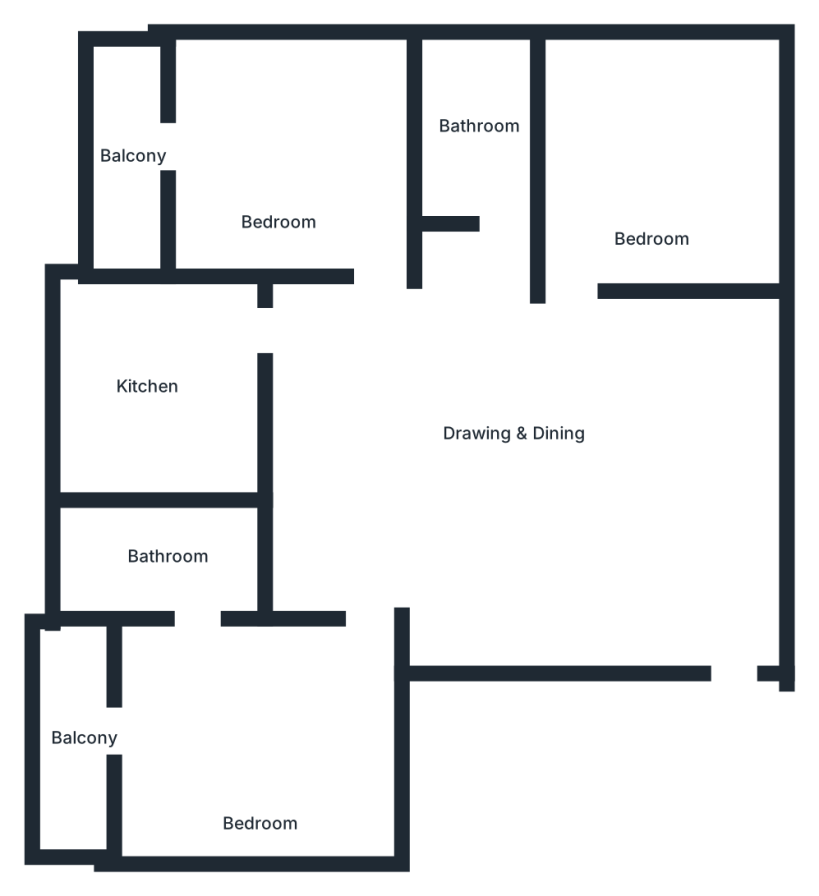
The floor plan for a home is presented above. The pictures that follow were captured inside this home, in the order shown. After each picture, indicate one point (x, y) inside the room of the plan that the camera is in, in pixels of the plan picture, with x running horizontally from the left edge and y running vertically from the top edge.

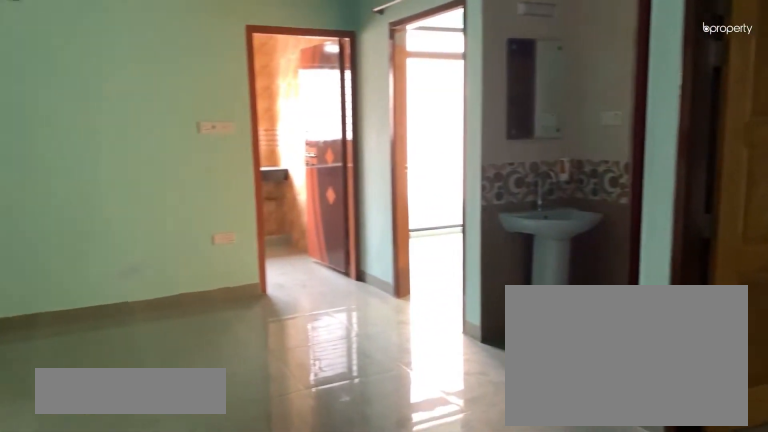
(508, 468)
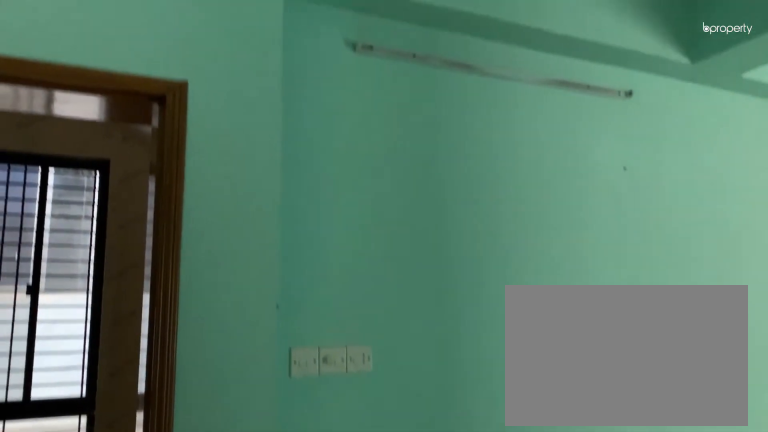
(509, 466)
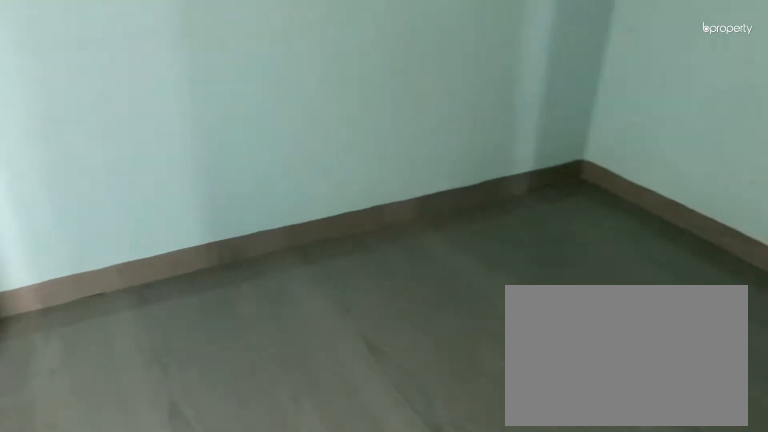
(652, 165)
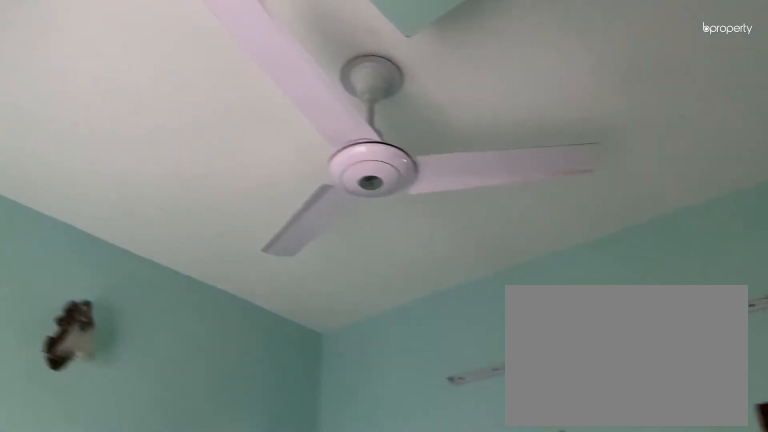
(652, 165)
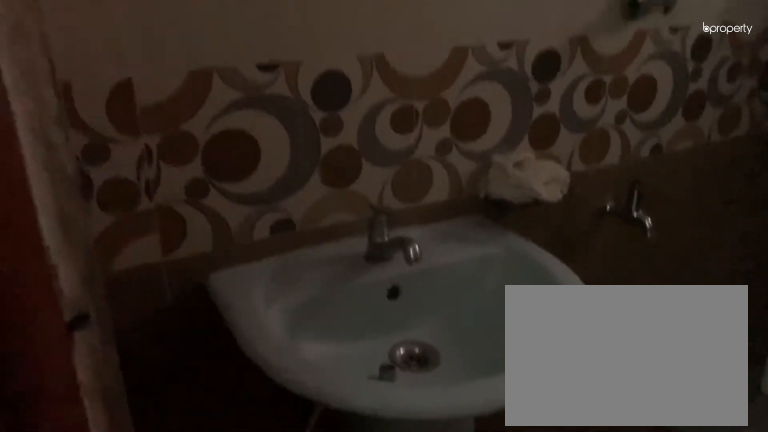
(483, 148)
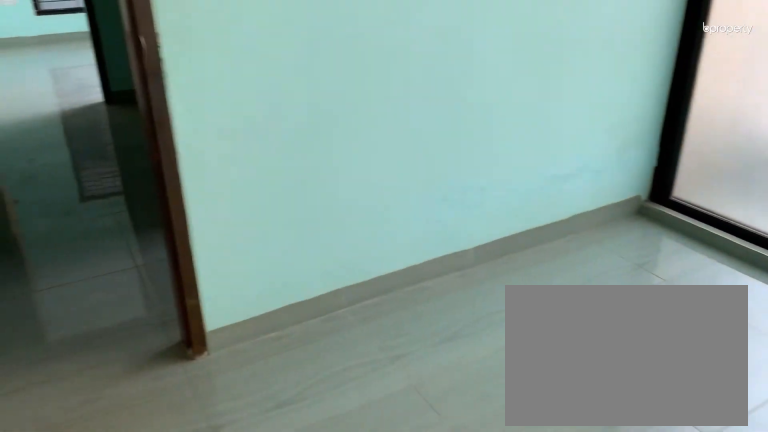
(276, 153)
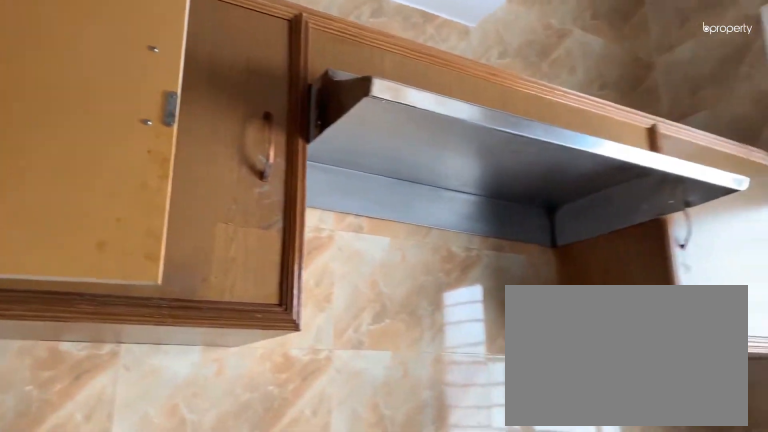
(144, 353)
